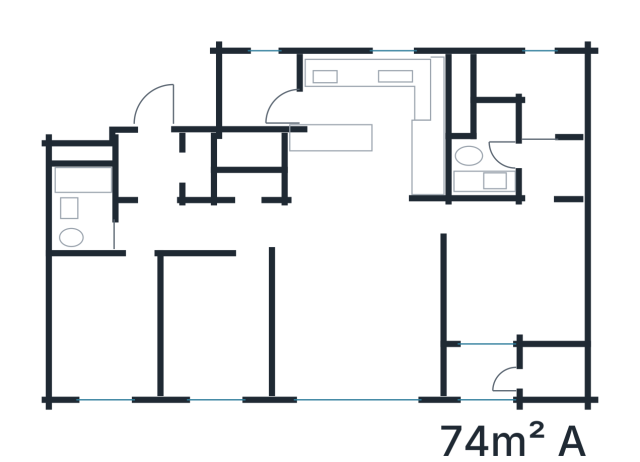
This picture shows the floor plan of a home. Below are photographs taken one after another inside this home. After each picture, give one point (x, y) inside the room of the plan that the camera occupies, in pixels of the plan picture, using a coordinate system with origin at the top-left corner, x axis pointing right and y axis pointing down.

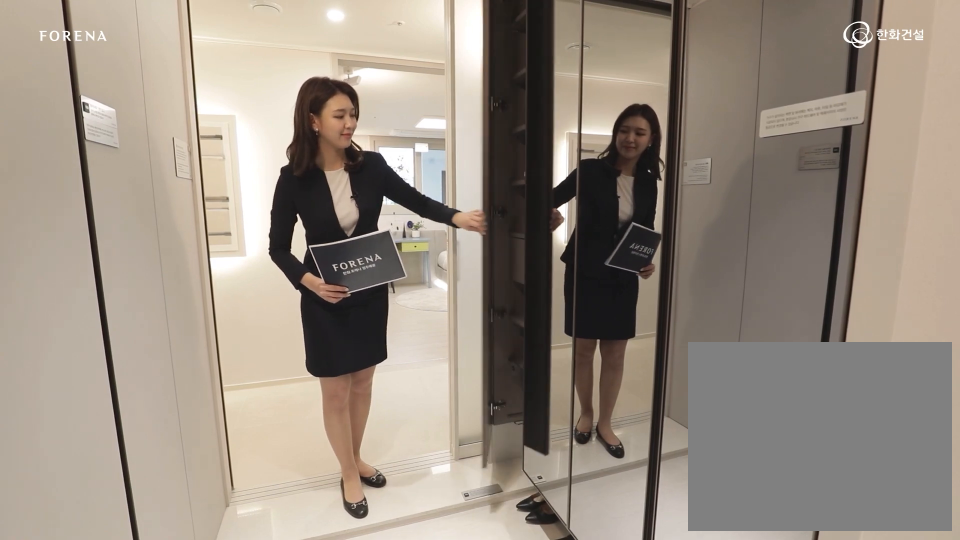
(156, 164)
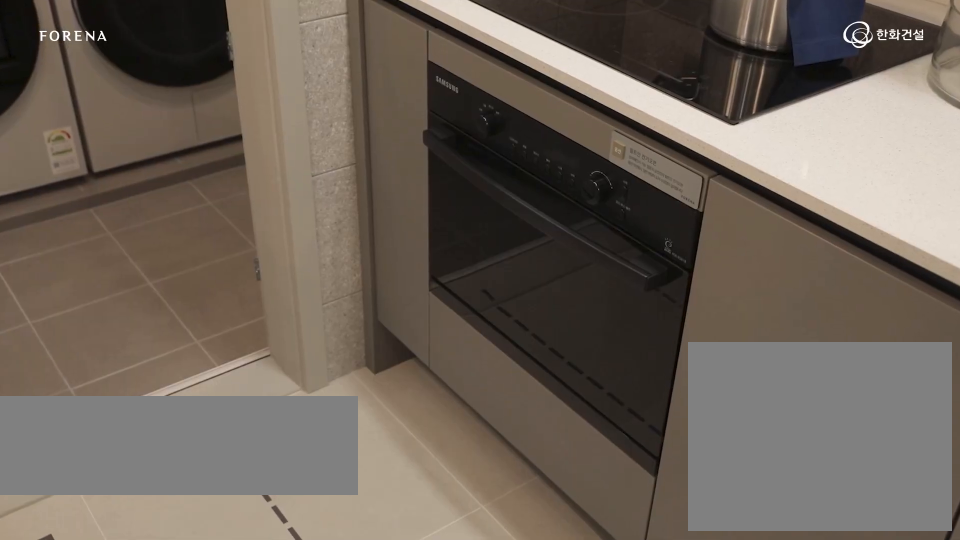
(351, 179)
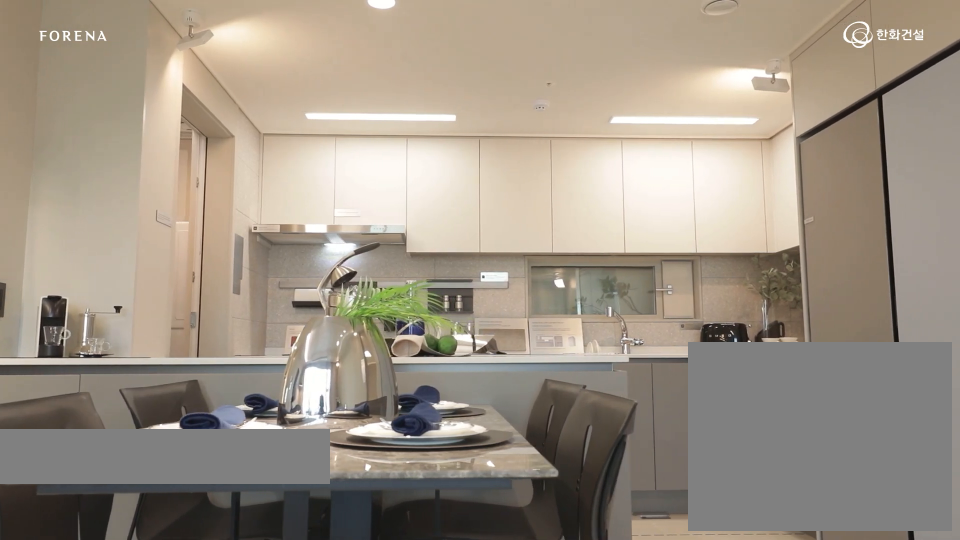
(351, 179)
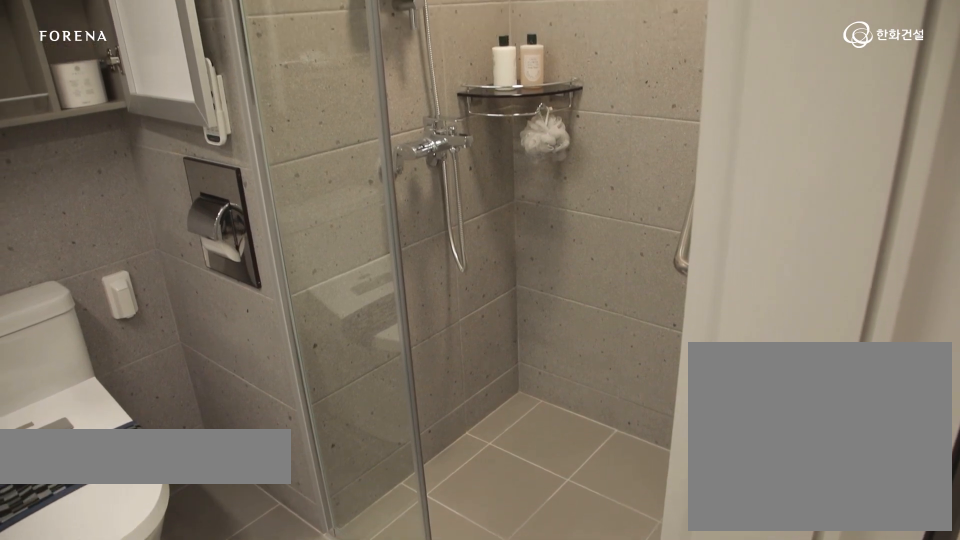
(508, 157)
